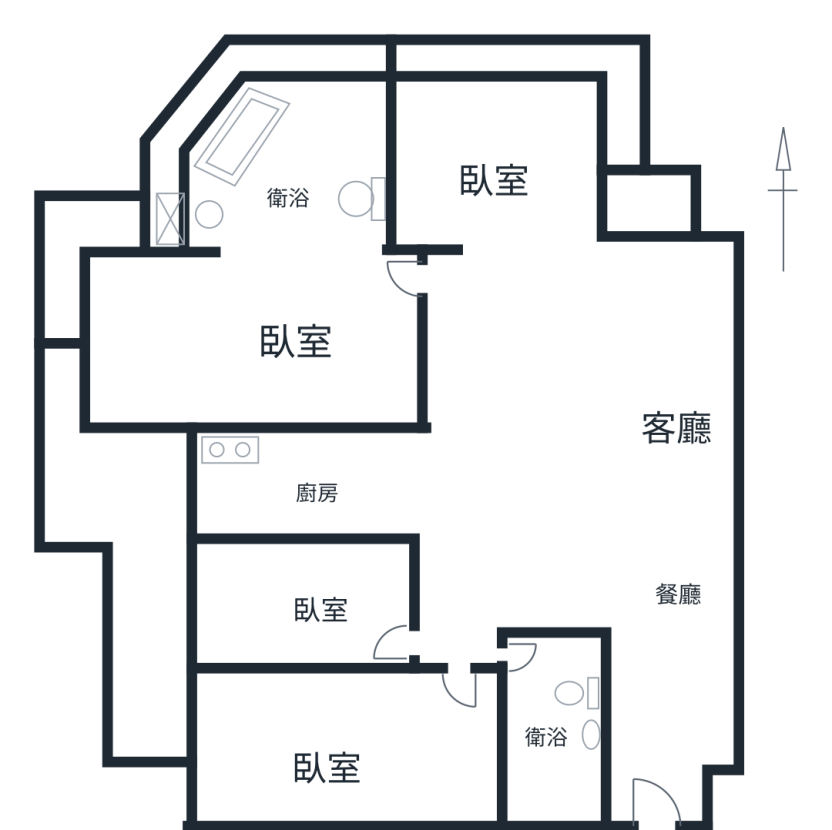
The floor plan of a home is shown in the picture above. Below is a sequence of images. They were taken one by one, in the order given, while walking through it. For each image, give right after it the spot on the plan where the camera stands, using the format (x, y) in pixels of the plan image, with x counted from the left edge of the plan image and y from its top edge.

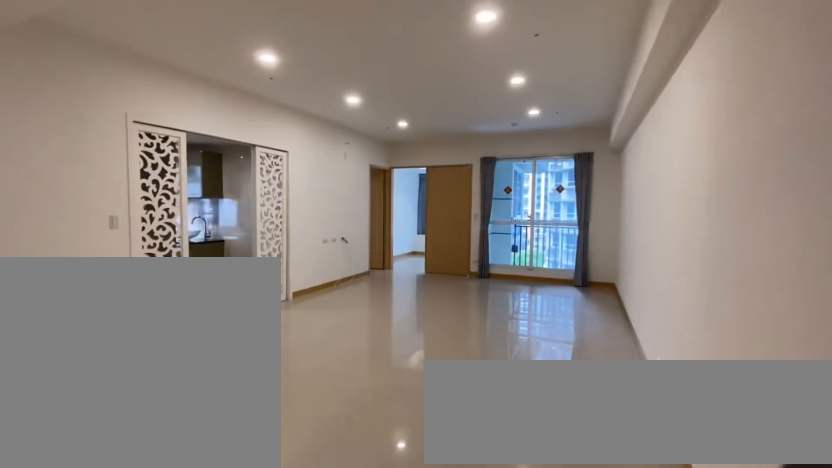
(608, 493)
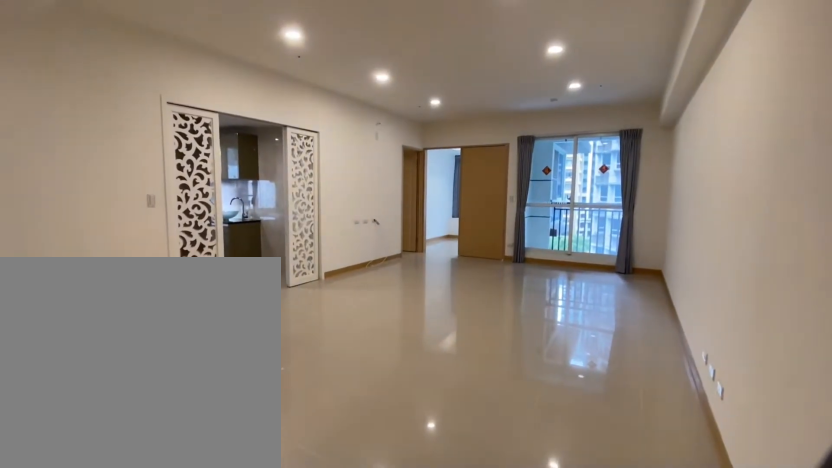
(608, 536)
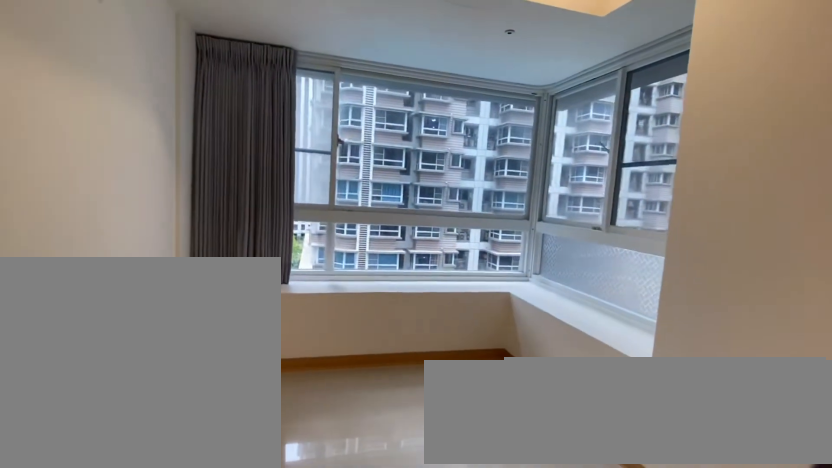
(493, 158)
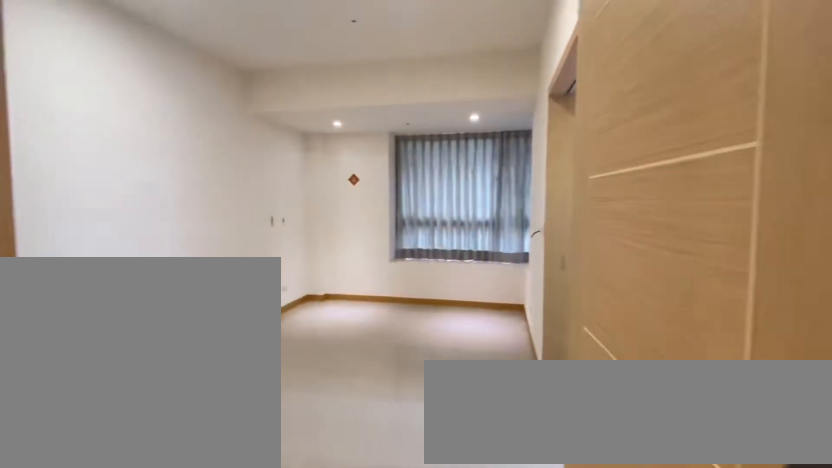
(305, 276)
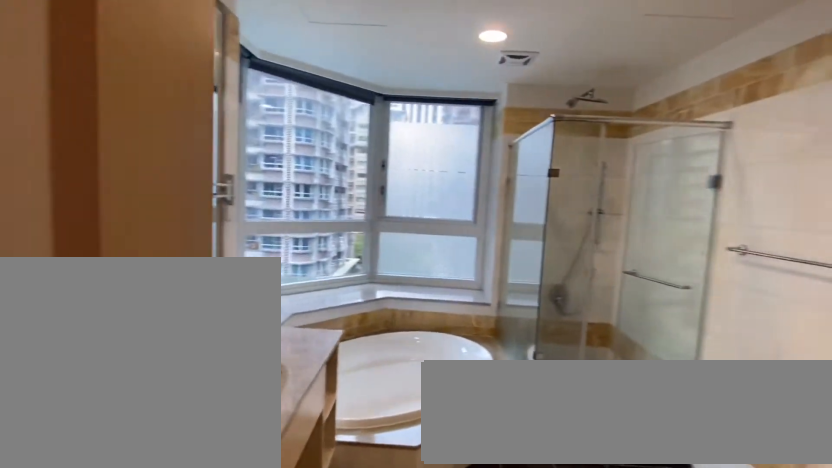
(286, 154)
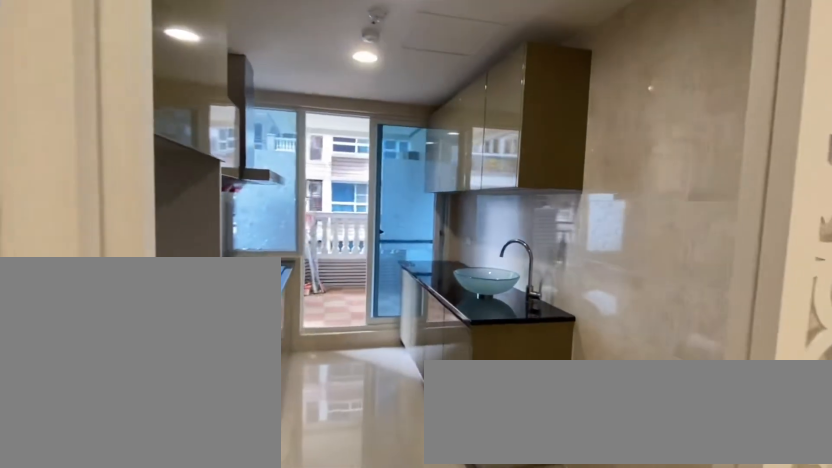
(329, 434)
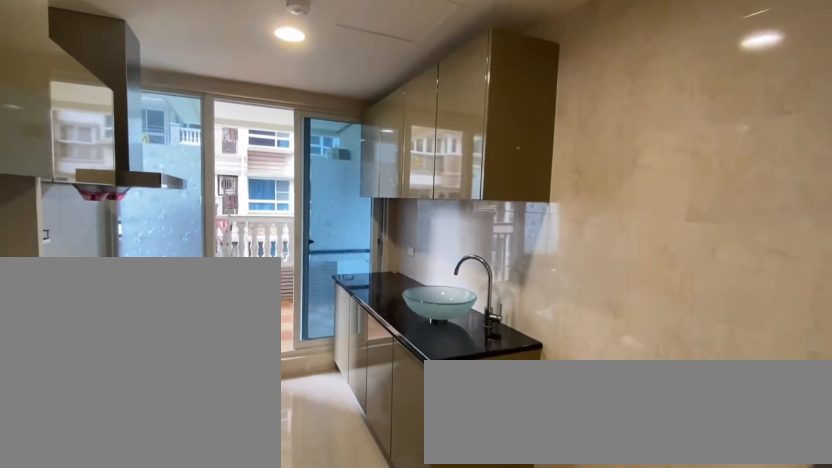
(308, 478)
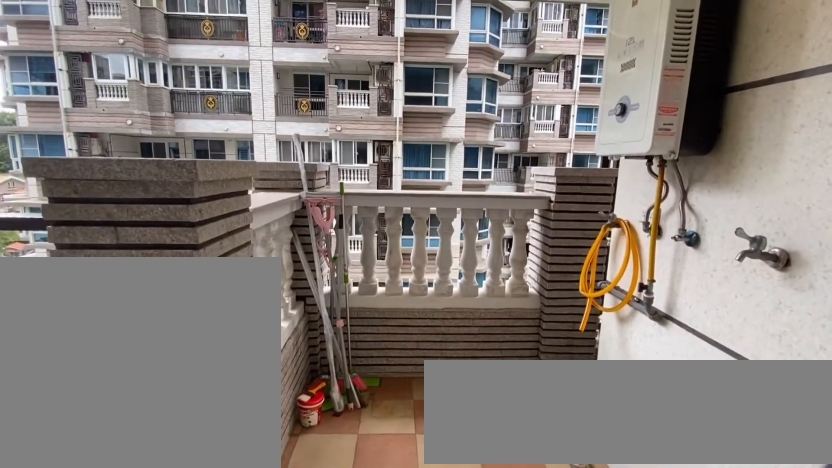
(133, 486)
